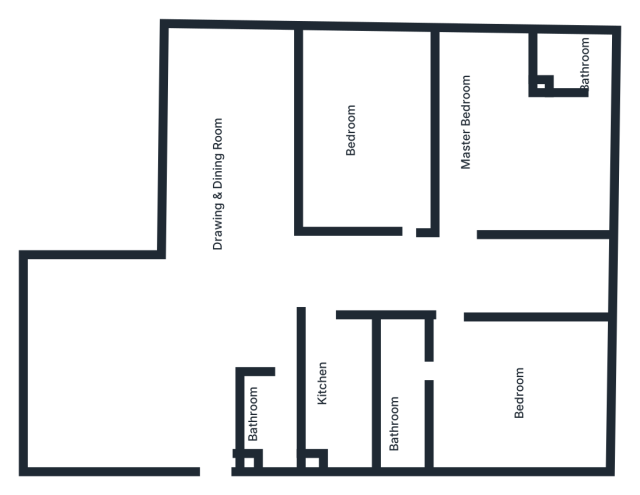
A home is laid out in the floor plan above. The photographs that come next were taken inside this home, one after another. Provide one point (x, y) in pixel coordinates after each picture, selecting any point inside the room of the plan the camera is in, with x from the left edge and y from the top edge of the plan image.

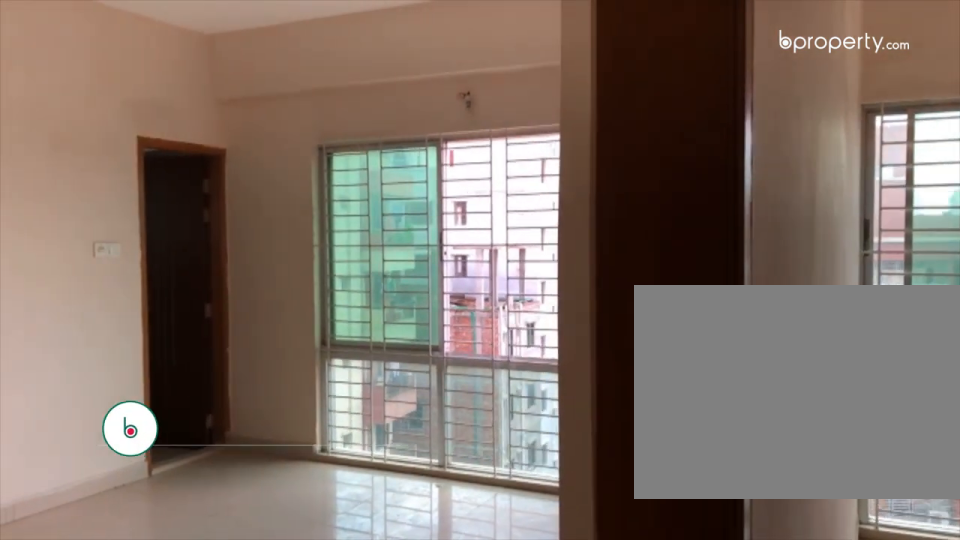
(465, 246)
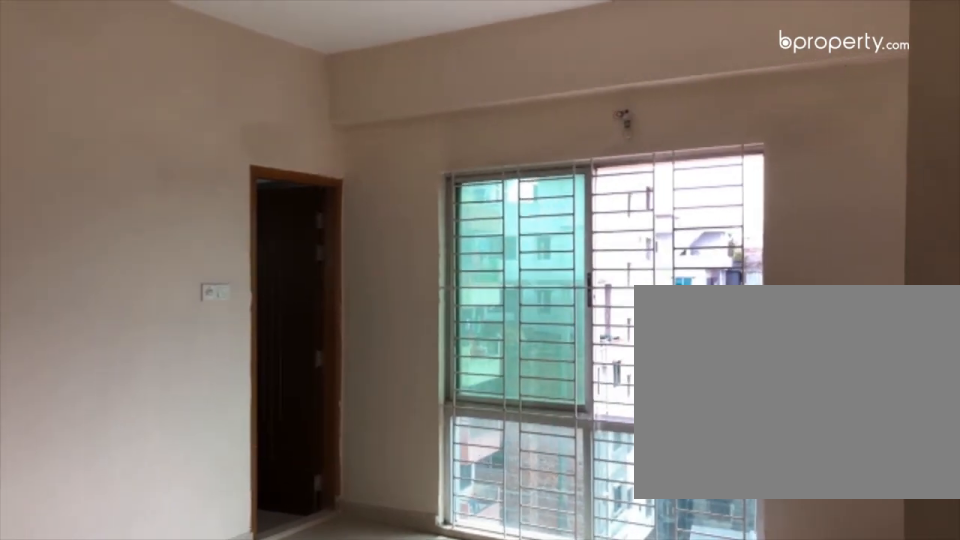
(514, 160)
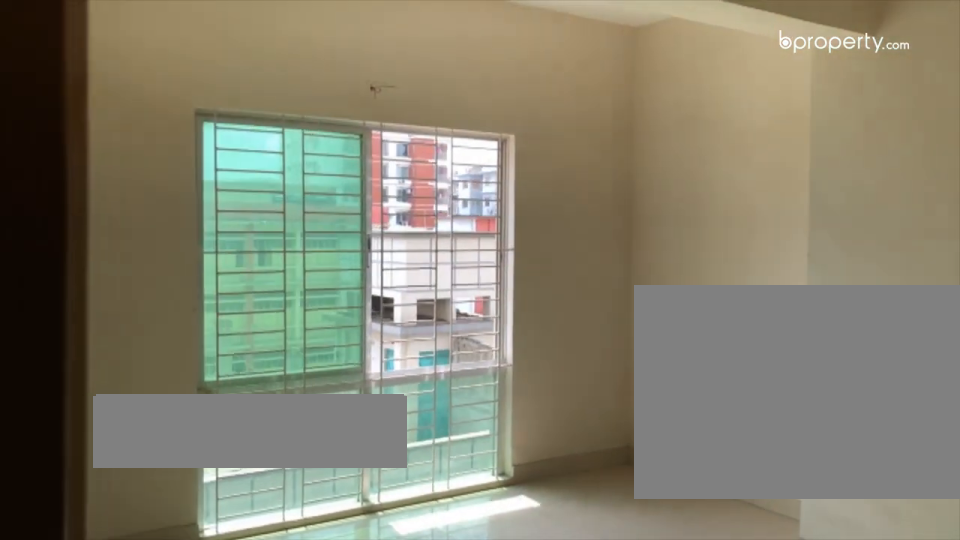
(514, 393)
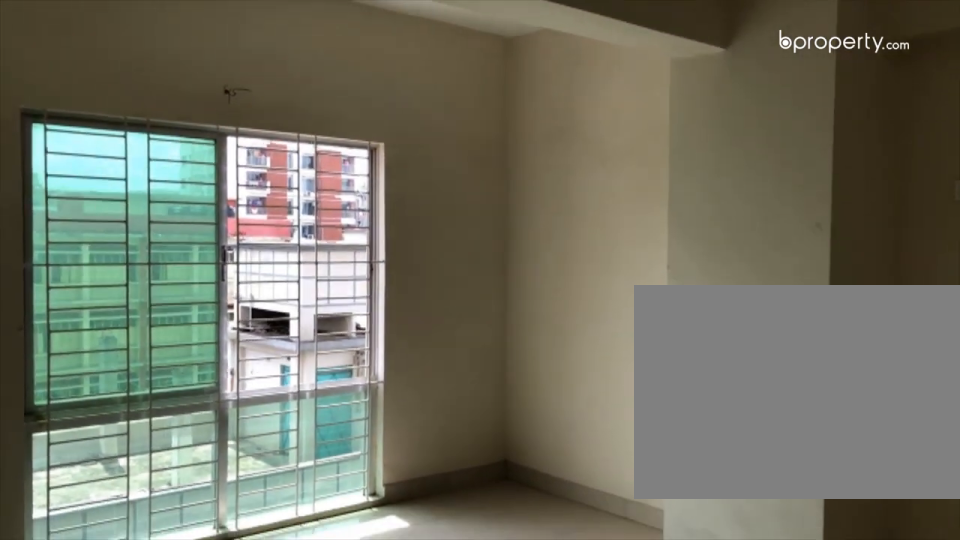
(514, 393)
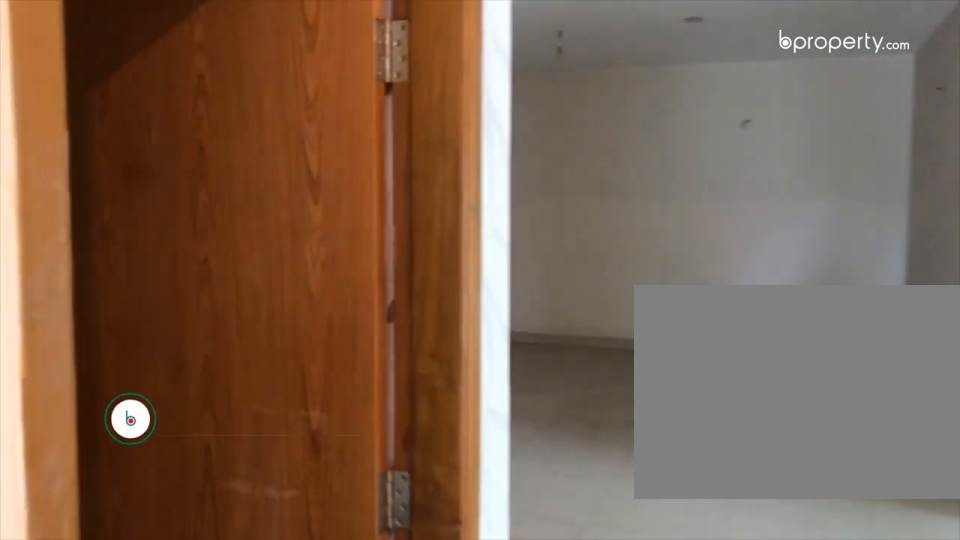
(321, 298)
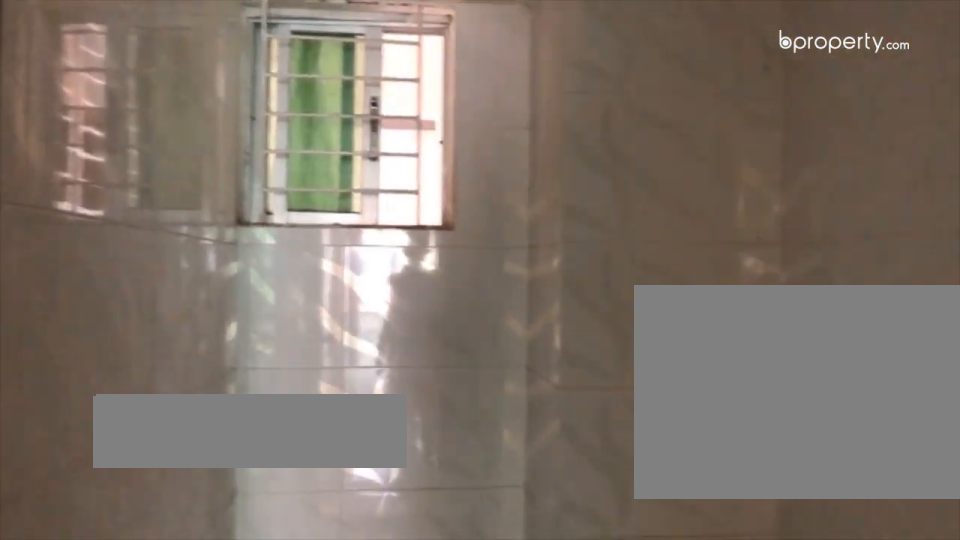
(278, 416)
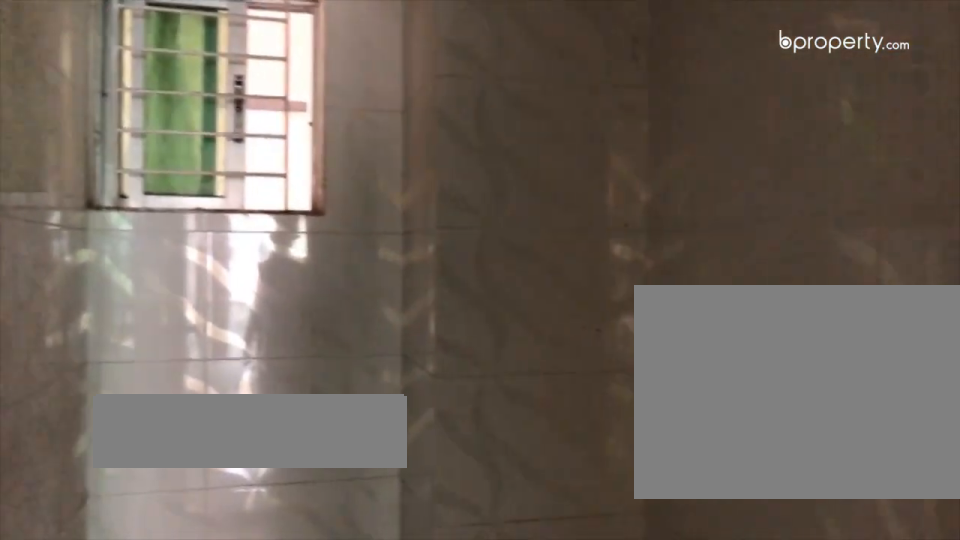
(278, 416)
